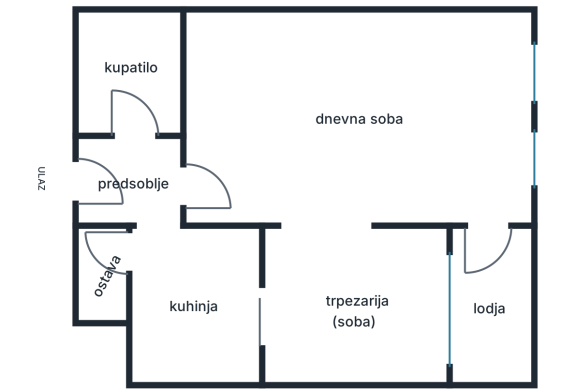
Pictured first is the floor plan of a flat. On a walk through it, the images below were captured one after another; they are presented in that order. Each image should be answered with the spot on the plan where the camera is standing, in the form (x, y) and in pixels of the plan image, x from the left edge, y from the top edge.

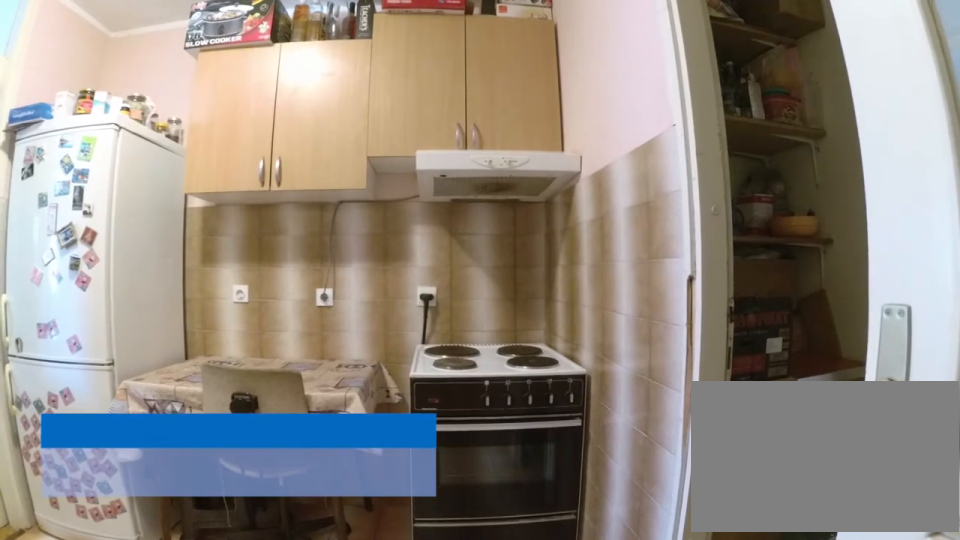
(155, 241)
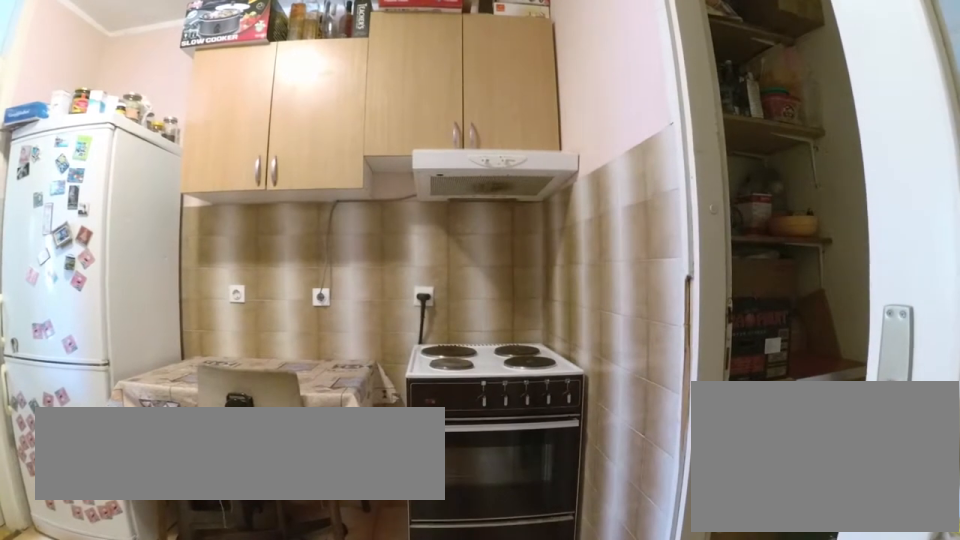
(155, 248)
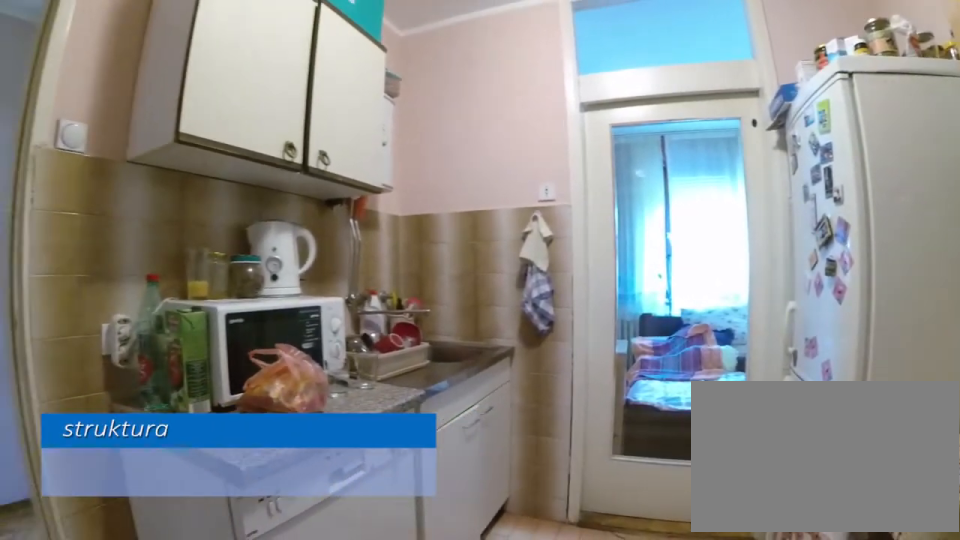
(138, 354)
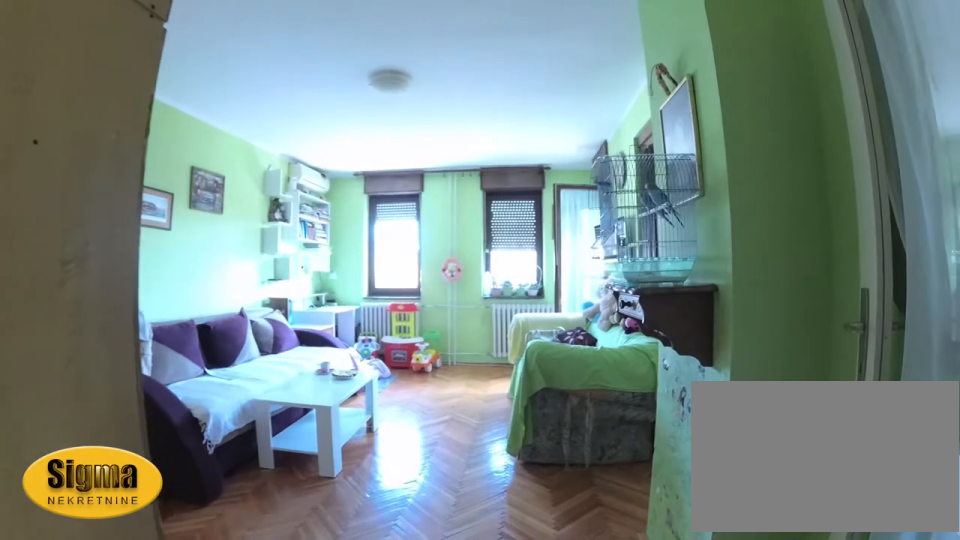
(173, 177)
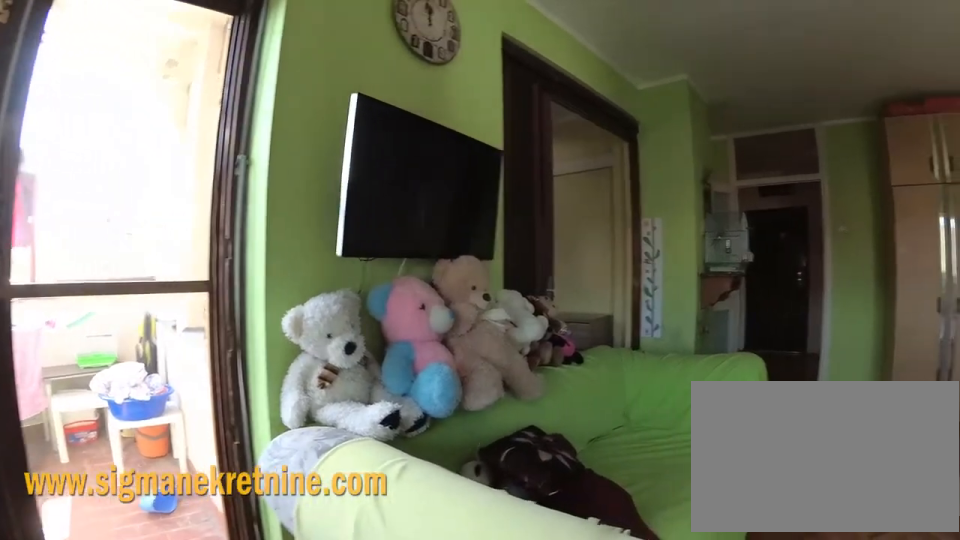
(507, 180)
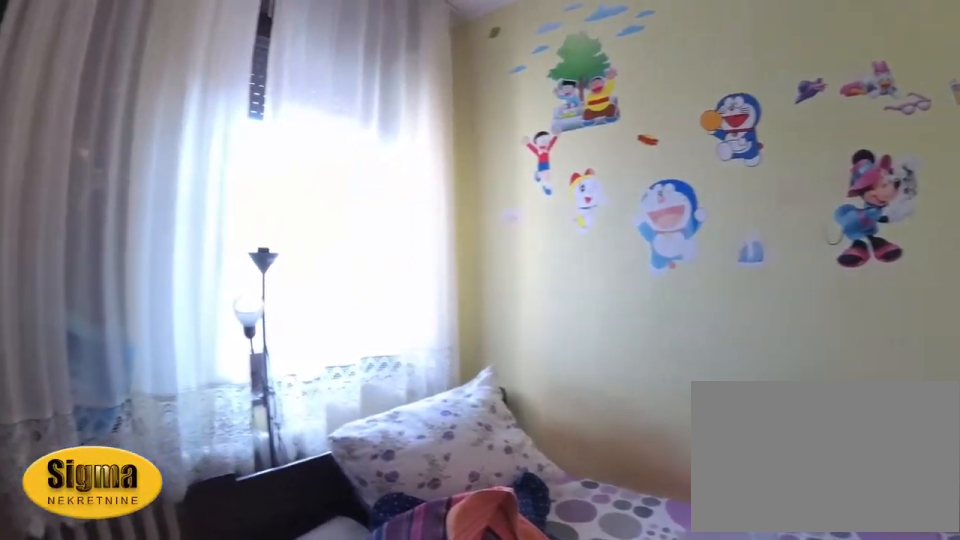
(361, 310)
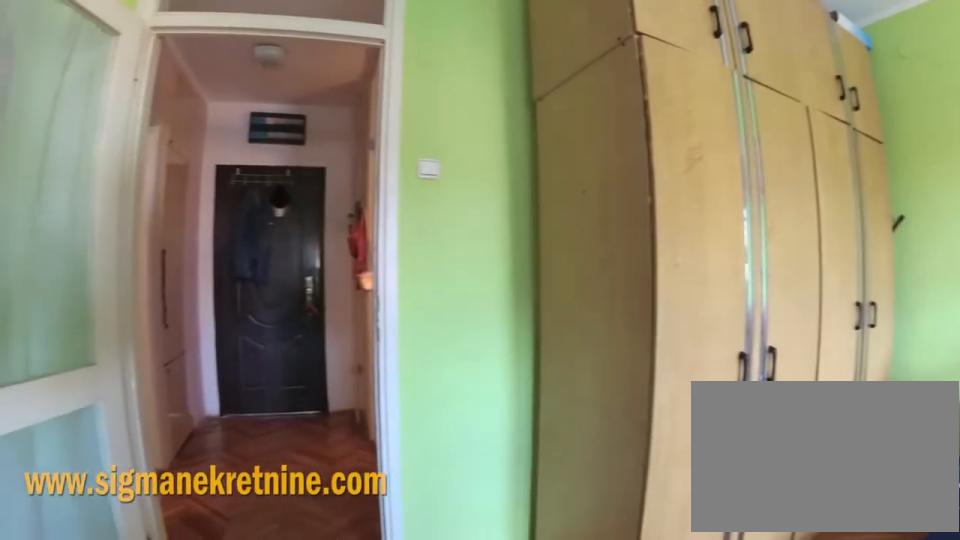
(344, 190)
